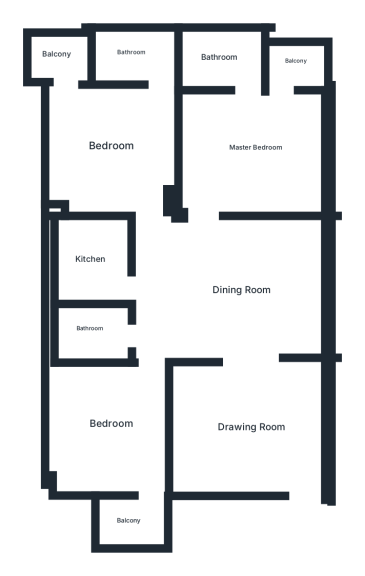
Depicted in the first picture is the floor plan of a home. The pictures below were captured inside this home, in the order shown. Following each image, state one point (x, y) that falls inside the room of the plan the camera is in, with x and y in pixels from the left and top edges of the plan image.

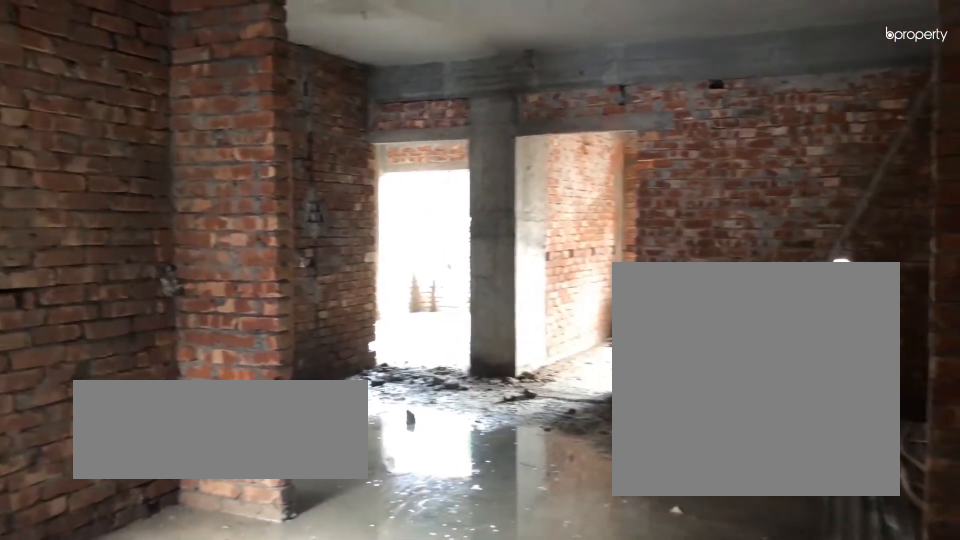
(253, 430)
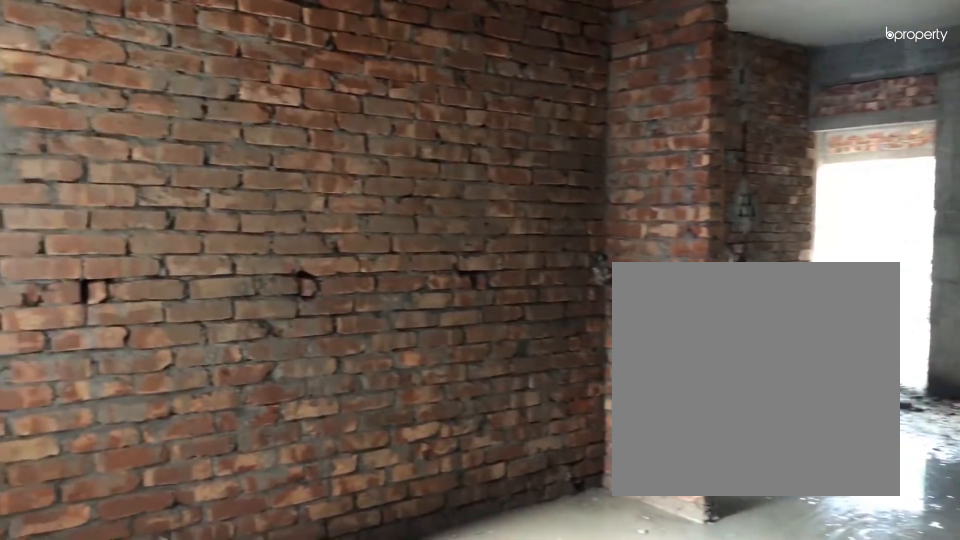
(253, 430)
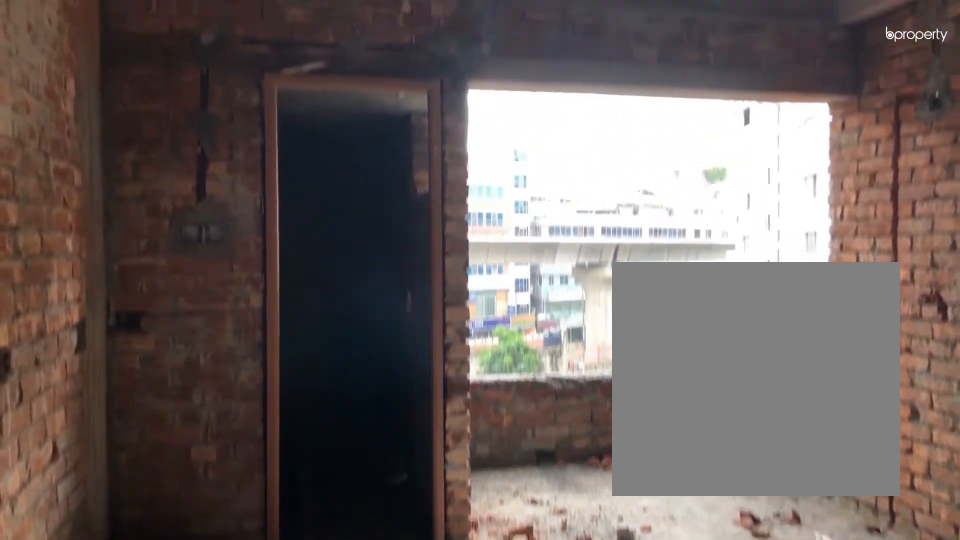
(257, 148)
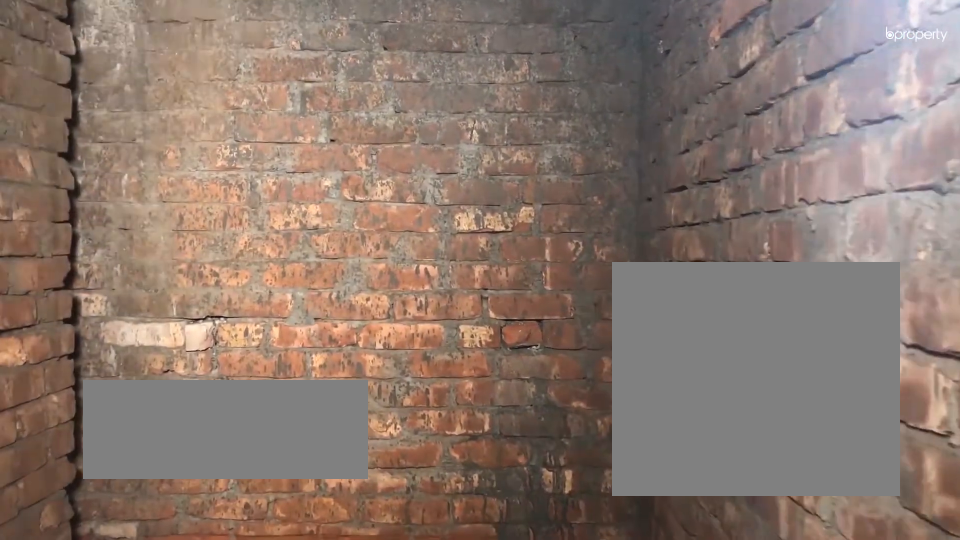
(222, 54)
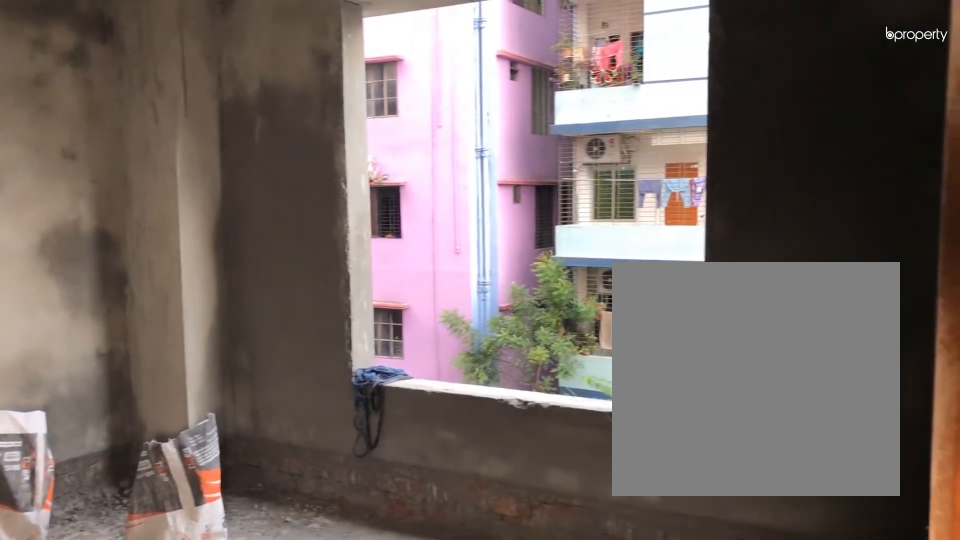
(114, 426)
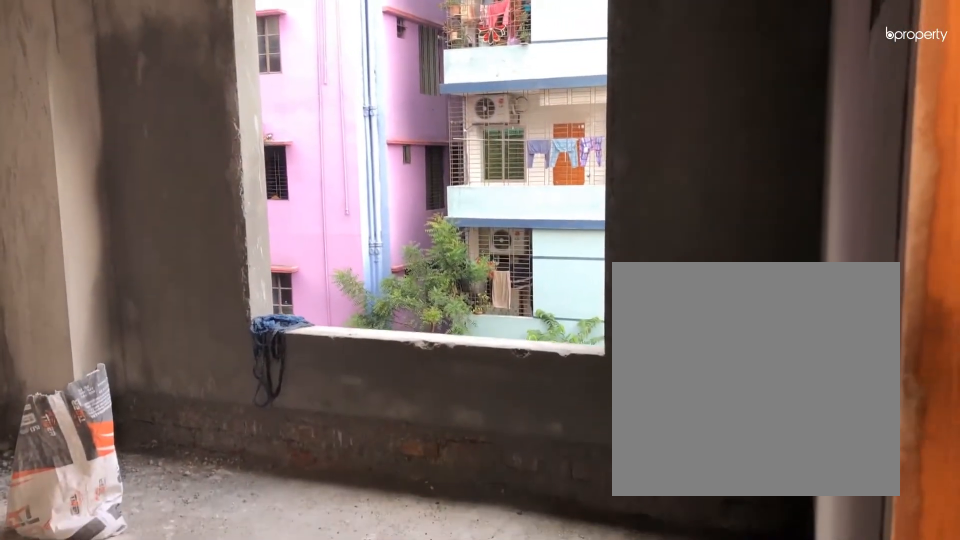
(114, 426)
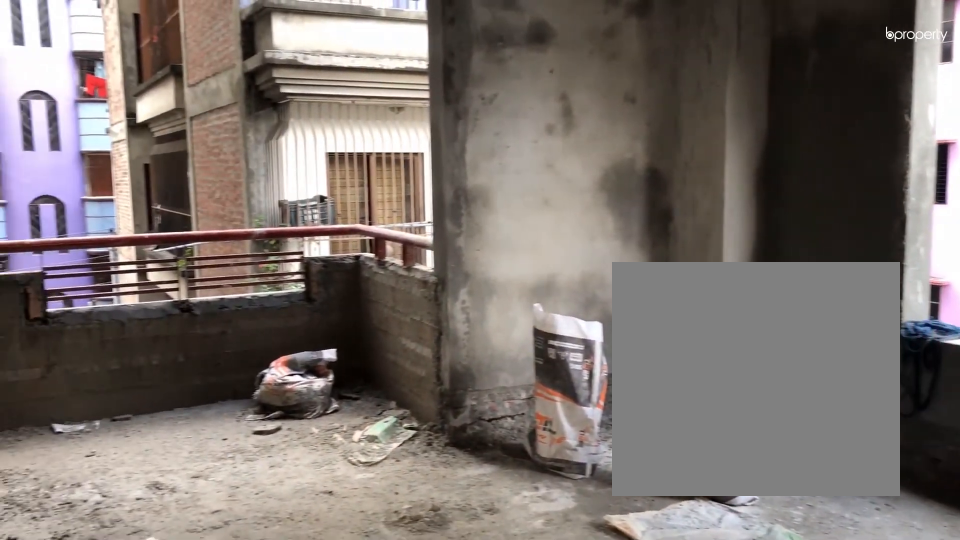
(116, 427)
